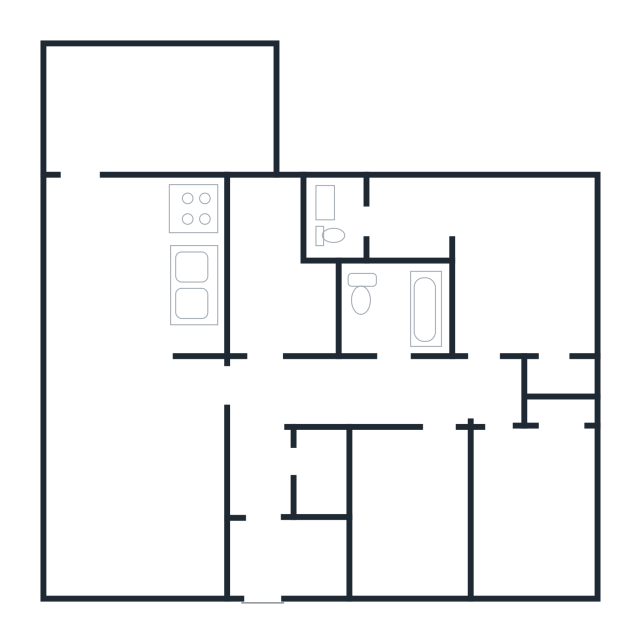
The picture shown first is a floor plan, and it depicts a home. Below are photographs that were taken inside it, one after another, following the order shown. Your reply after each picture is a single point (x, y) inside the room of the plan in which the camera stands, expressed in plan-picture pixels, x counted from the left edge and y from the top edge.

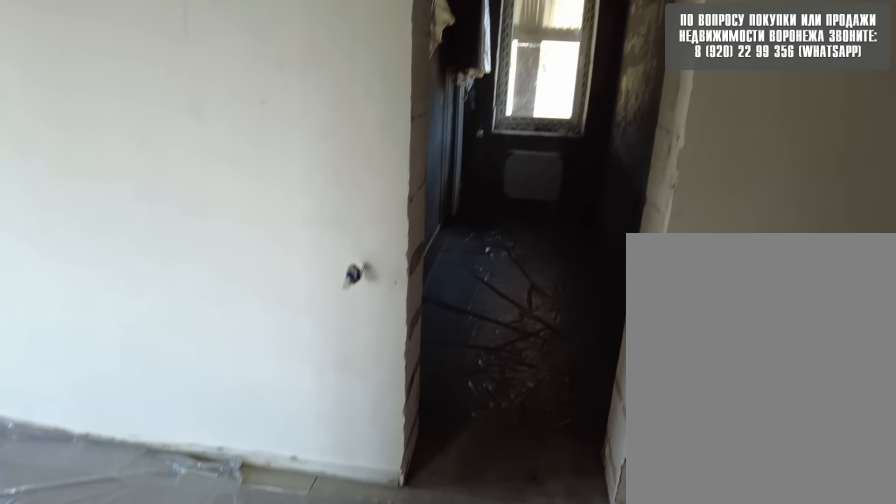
(280, 419)
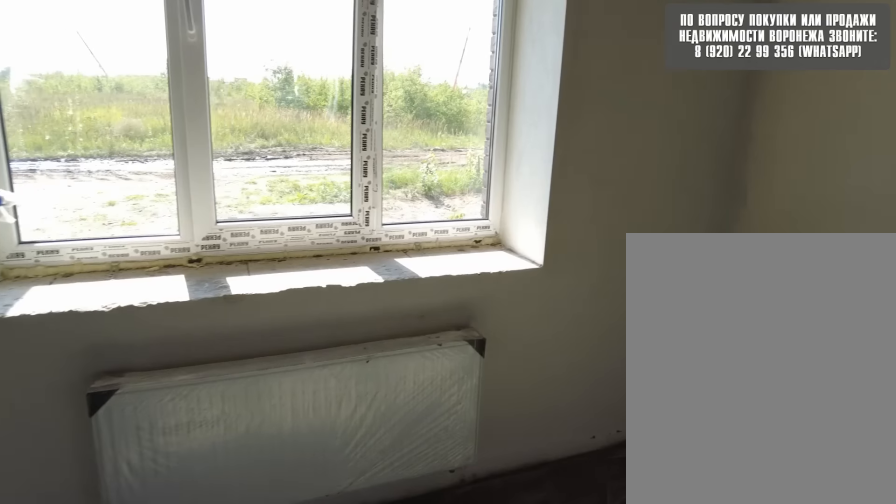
(102, 420)
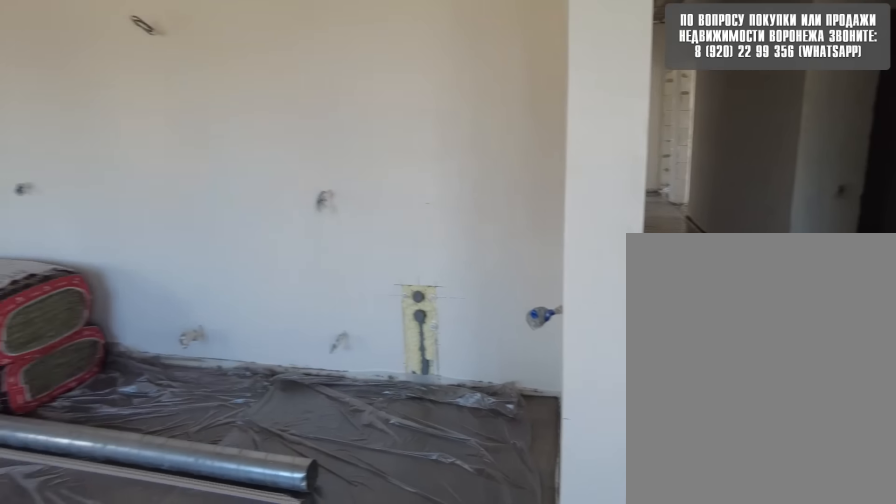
(110, 229)
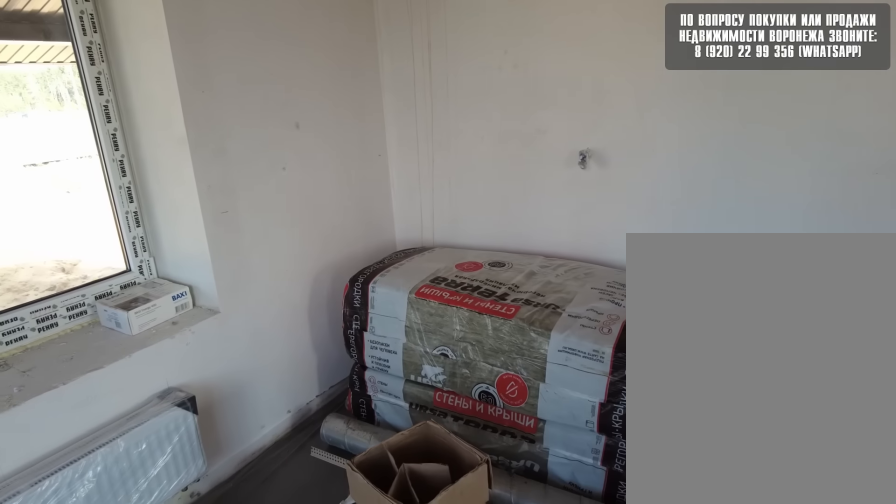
(109, 229)
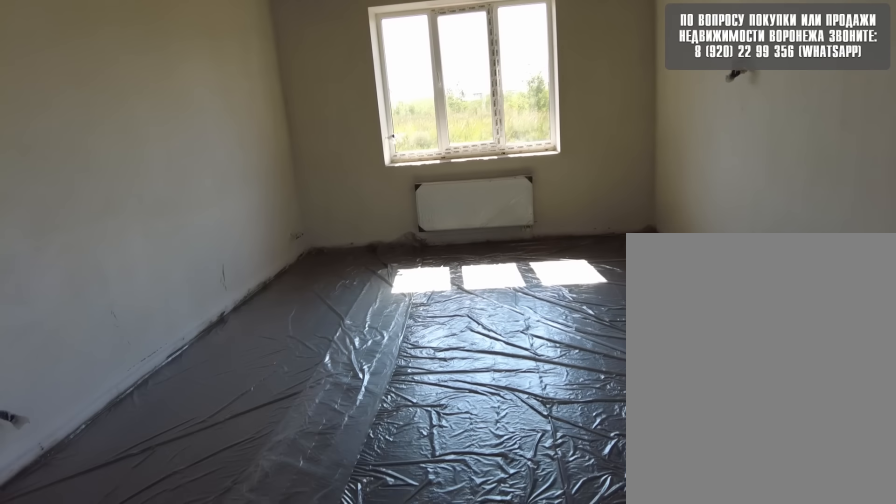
(110, 231)
